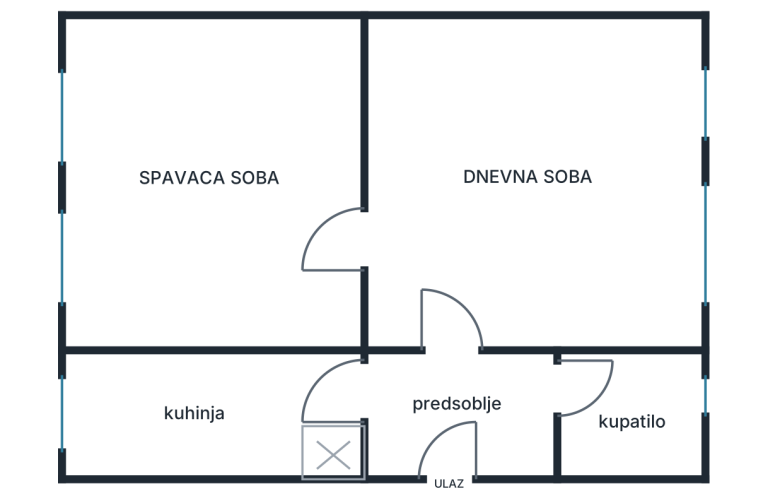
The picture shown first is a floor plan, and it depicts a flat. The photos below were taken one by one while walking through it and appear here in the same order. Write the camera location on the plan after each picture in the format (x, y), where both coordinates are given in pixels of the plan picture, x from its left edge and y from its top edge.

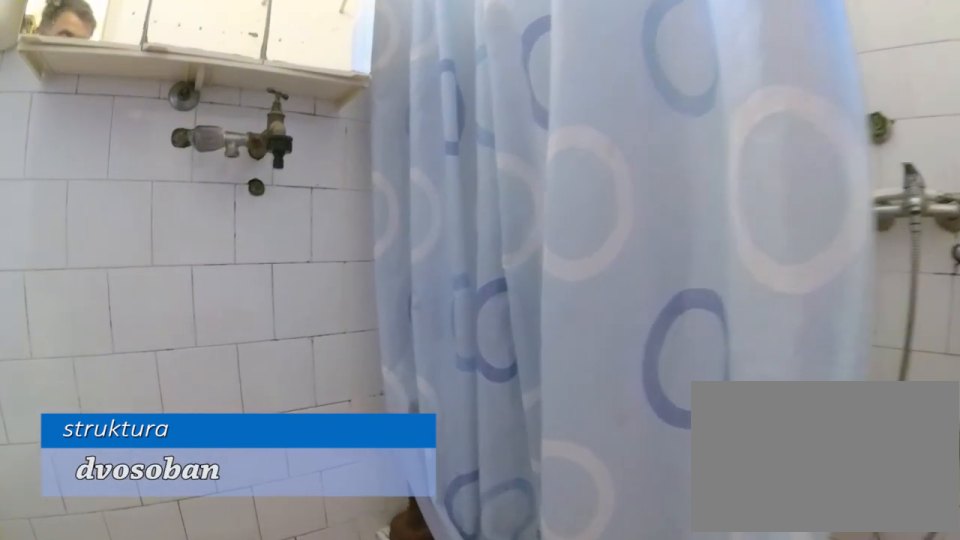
(617, 422)
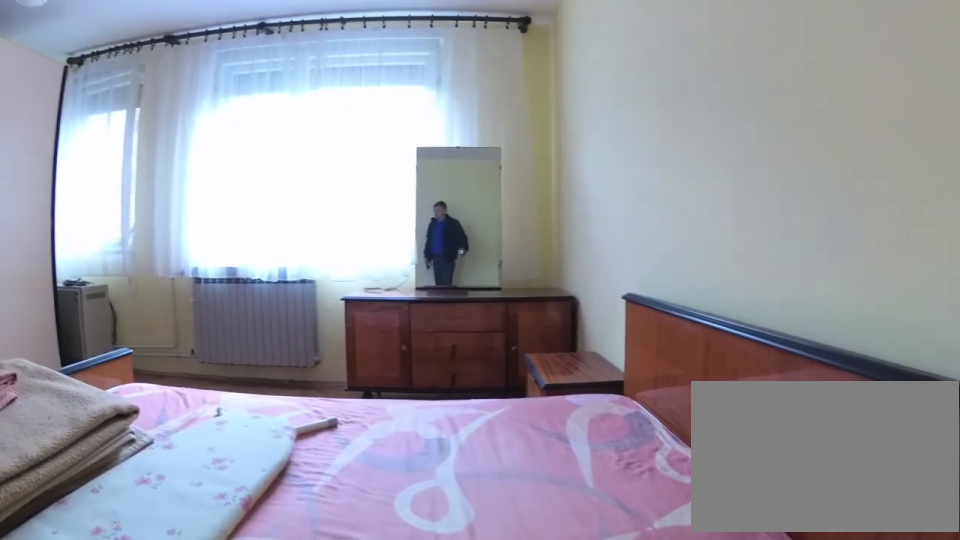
(317, 99)
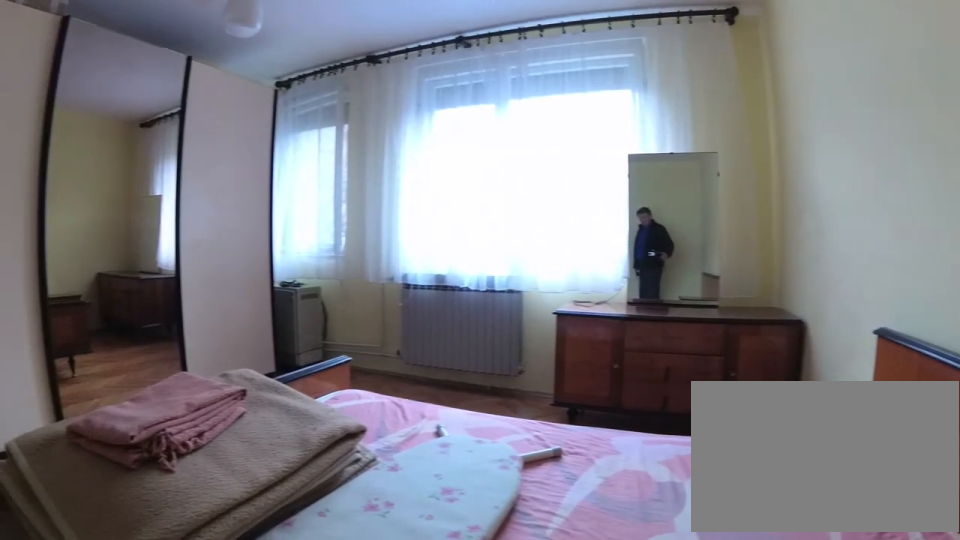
(317, 77)
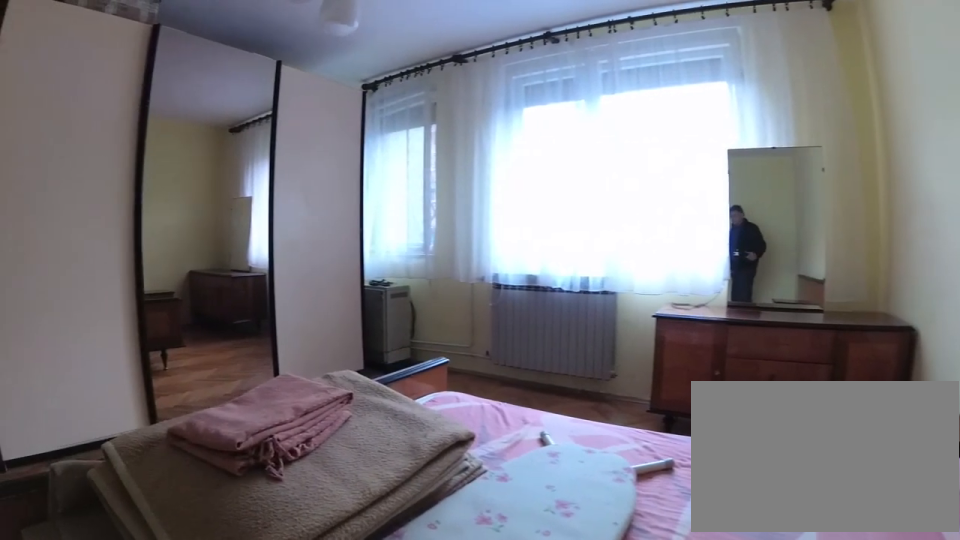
(317, 67)
